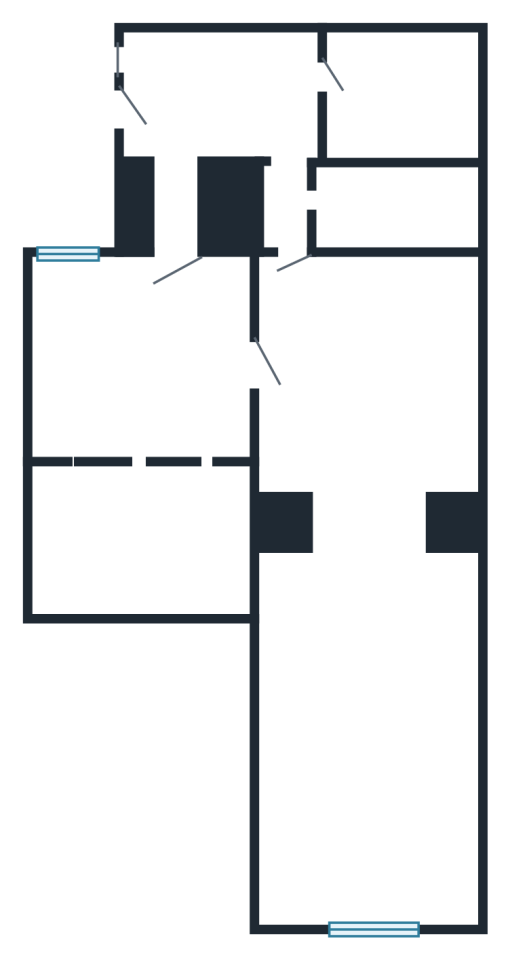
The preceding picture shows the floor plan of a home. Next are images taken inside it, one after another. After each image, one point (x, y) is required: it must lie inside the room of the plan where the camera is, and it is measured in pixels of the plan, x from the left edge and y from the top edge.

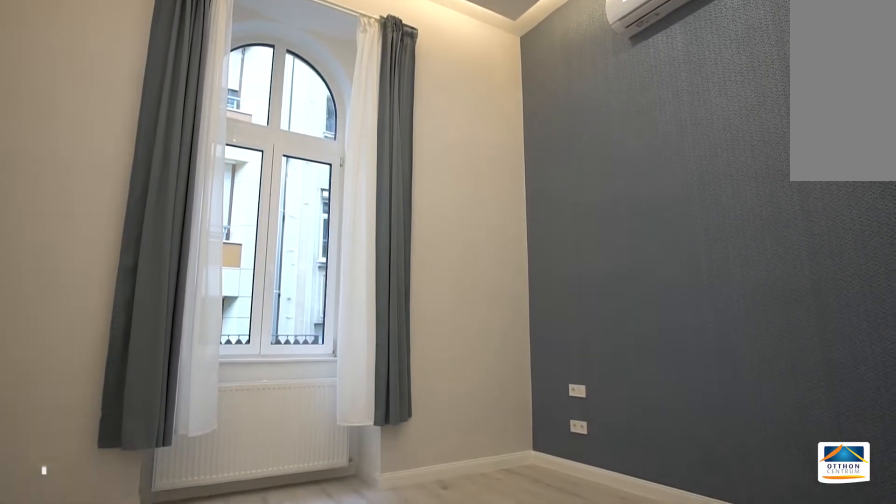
(373, 818)
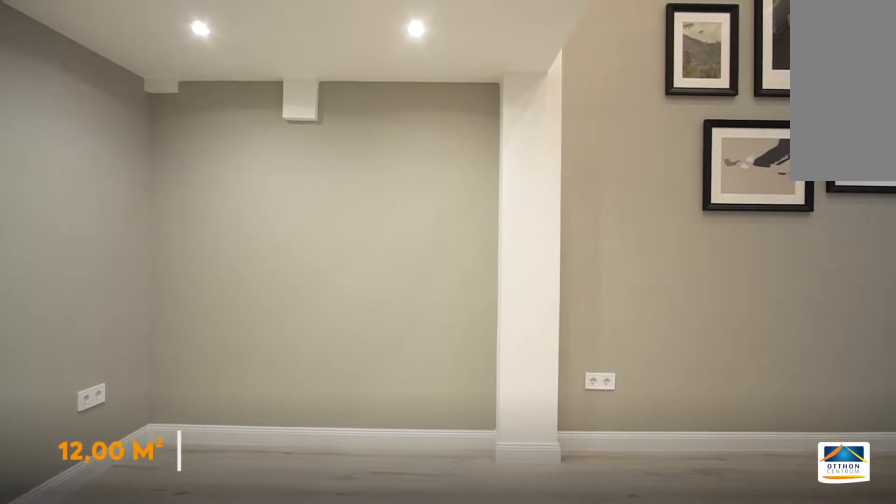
(150, 394)
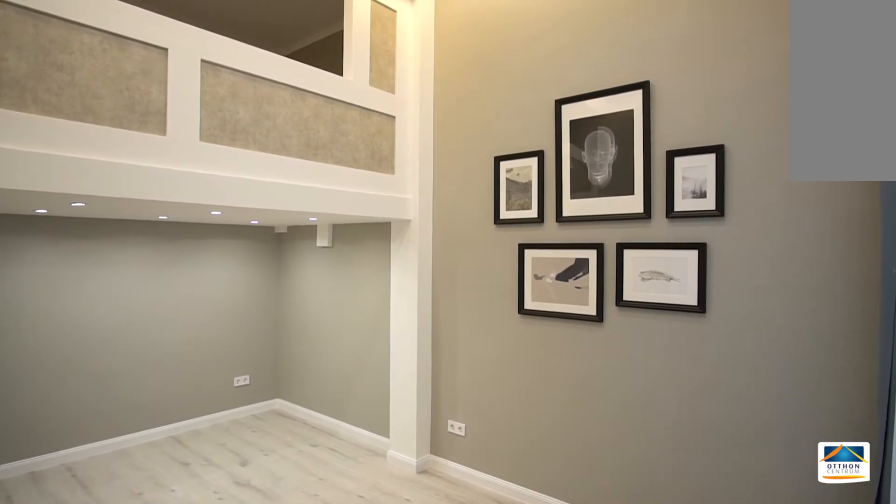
(150, 393)
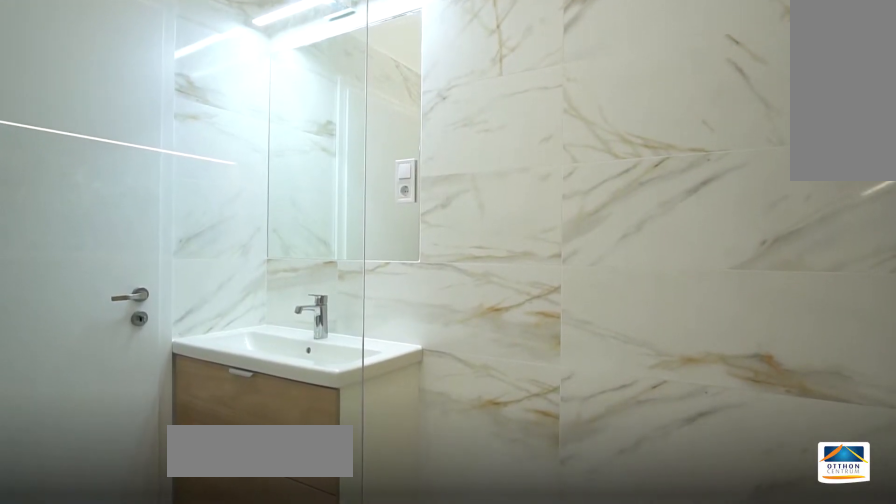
(403, 100)
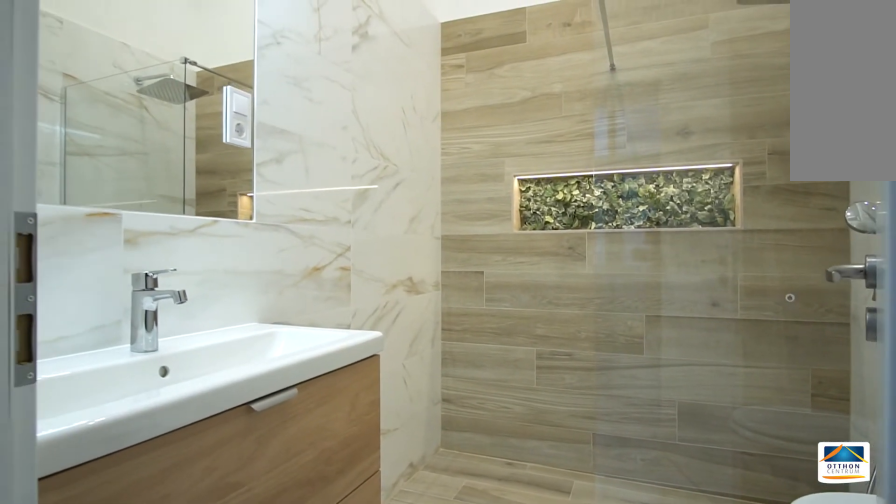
(402, 100)
